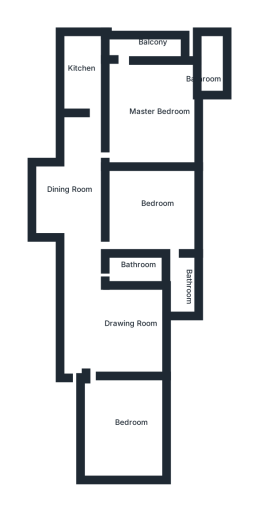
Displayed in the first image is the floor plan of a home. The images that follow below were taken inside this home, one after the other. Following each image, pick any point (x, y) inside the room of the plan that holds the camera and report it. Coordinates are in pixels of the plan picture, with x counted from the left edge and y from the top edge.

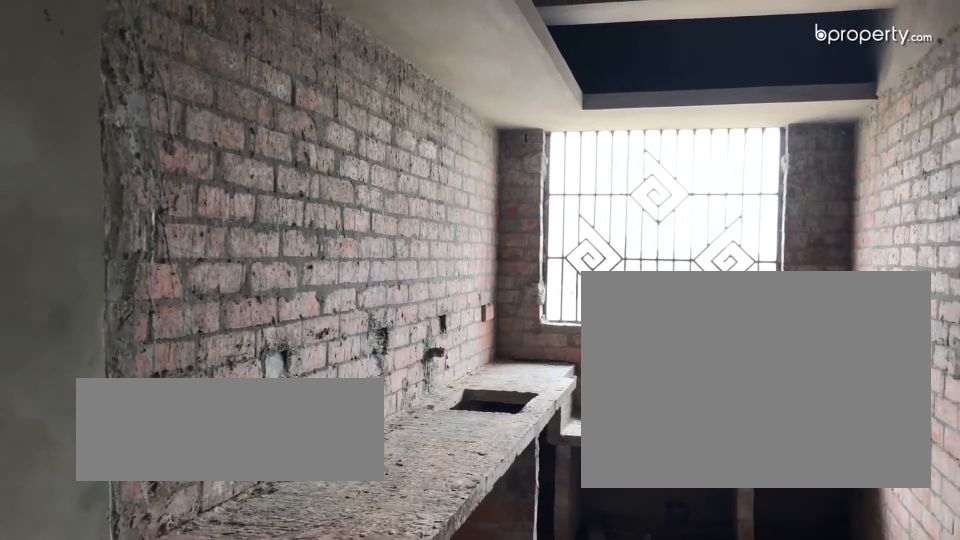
(84, 83)
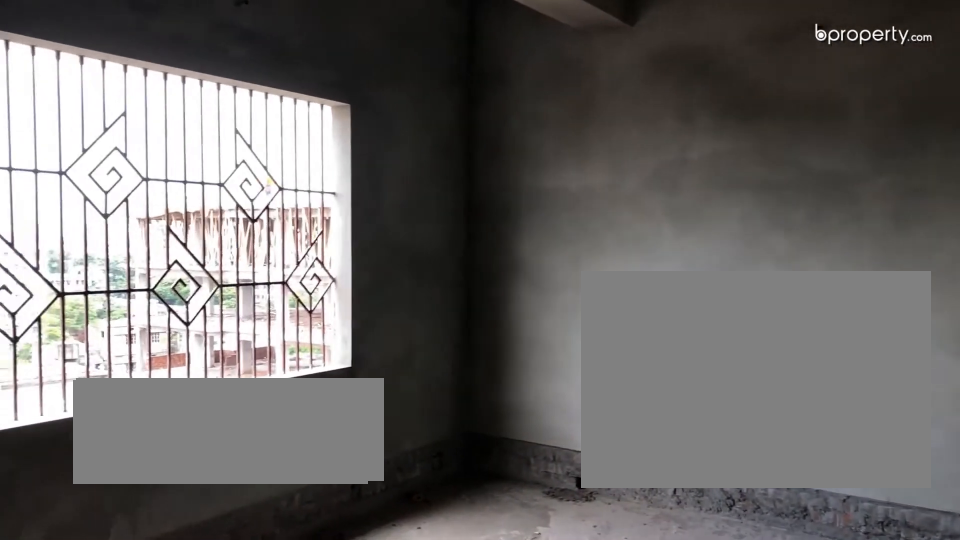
(129, 432)
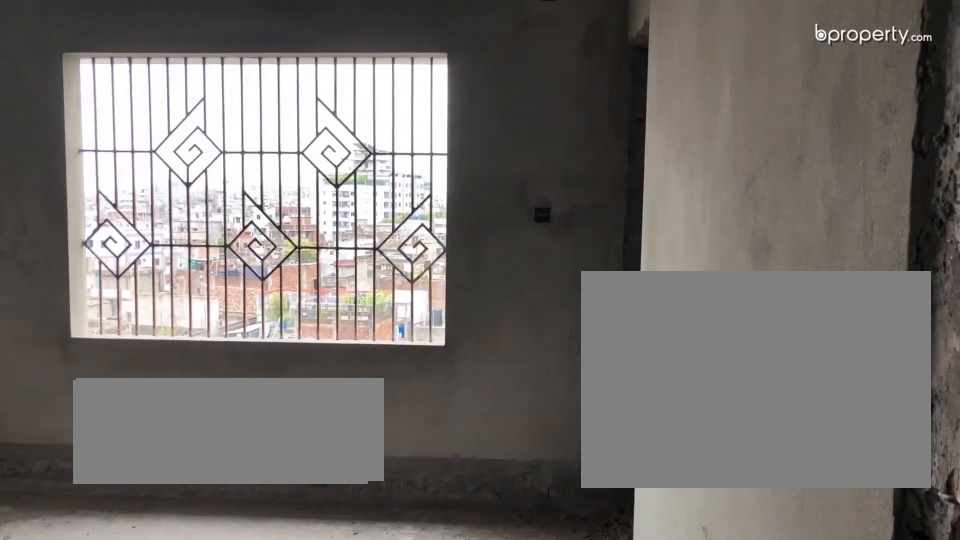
(158, 207)
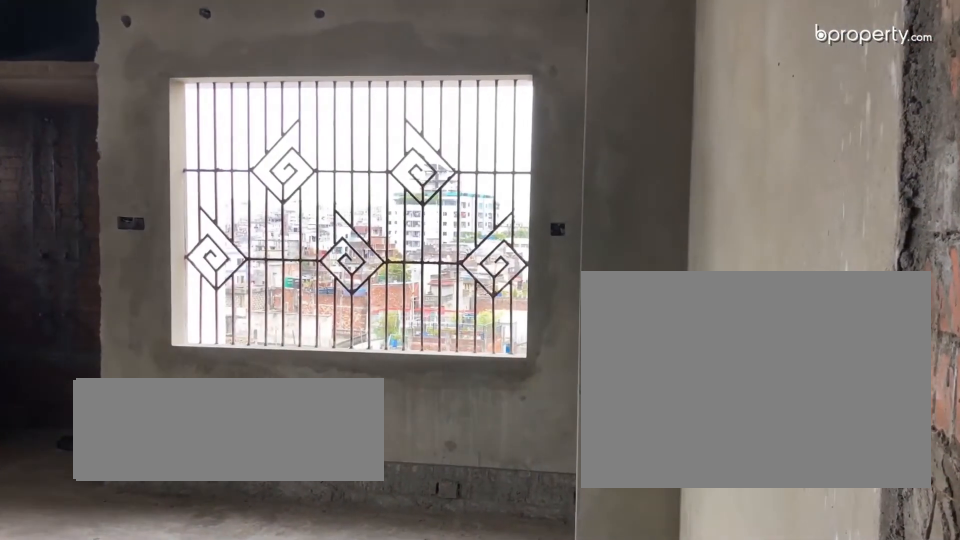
(154, 113)
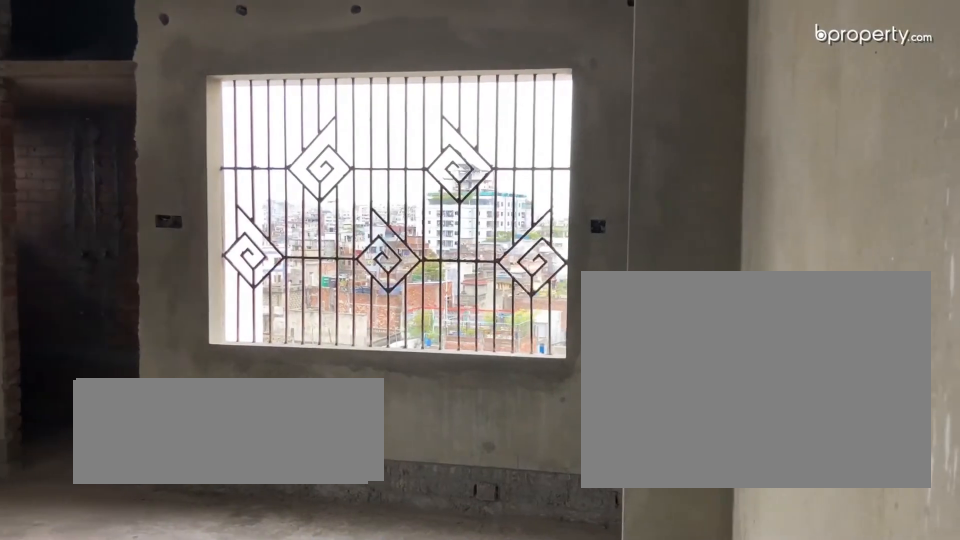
(154, 113)
